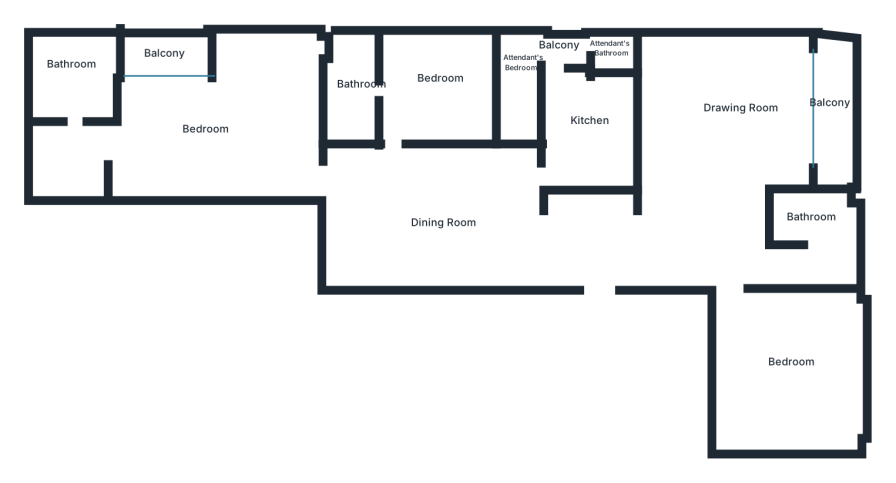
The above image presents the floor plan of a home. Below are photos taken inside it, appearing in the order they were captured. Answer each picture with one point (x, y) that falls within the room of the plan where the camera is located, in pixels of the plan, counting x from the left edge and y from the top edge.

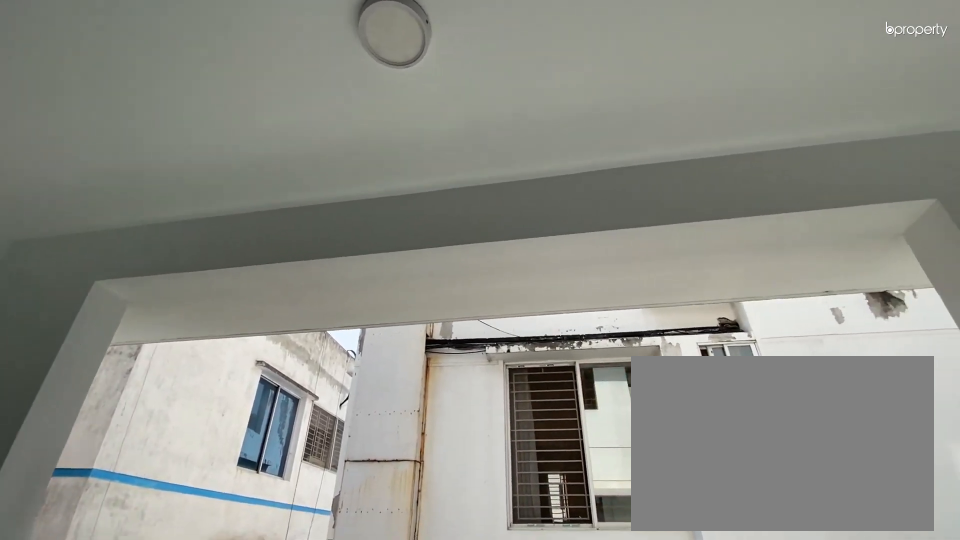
(828, 108)
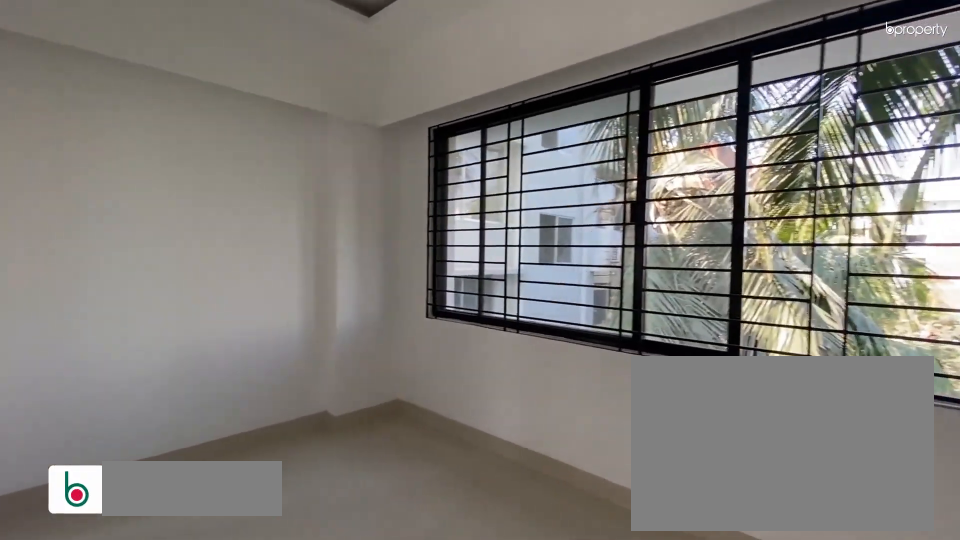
(785, 360)
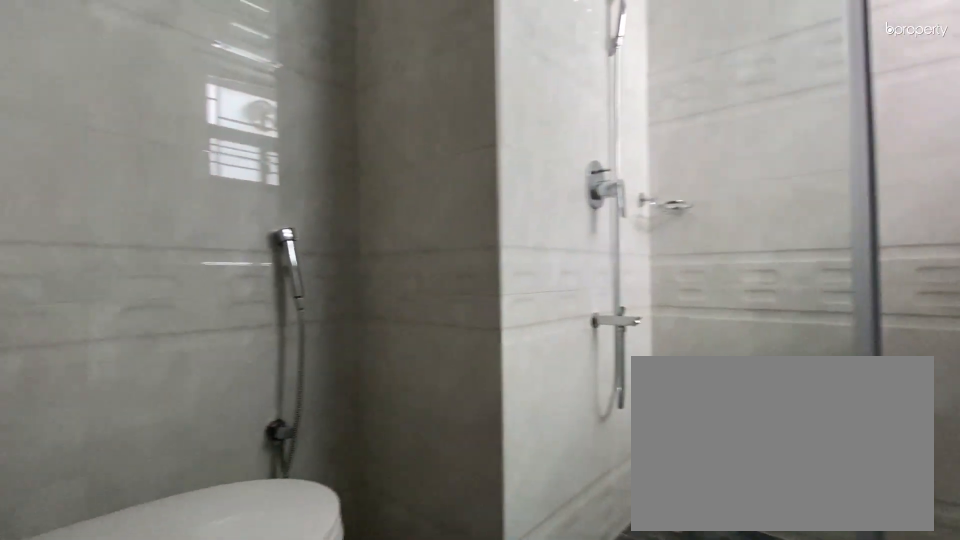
(822, 223)
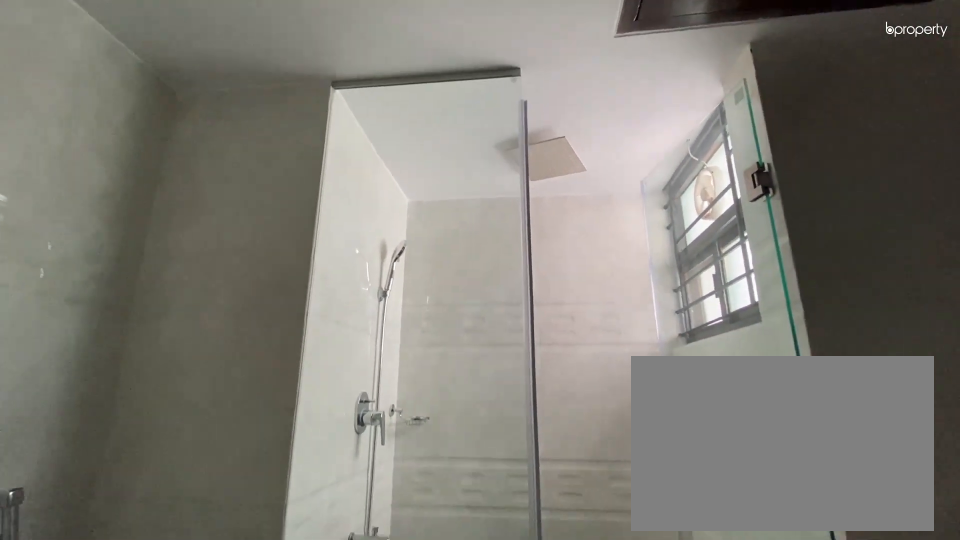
(822, 223)
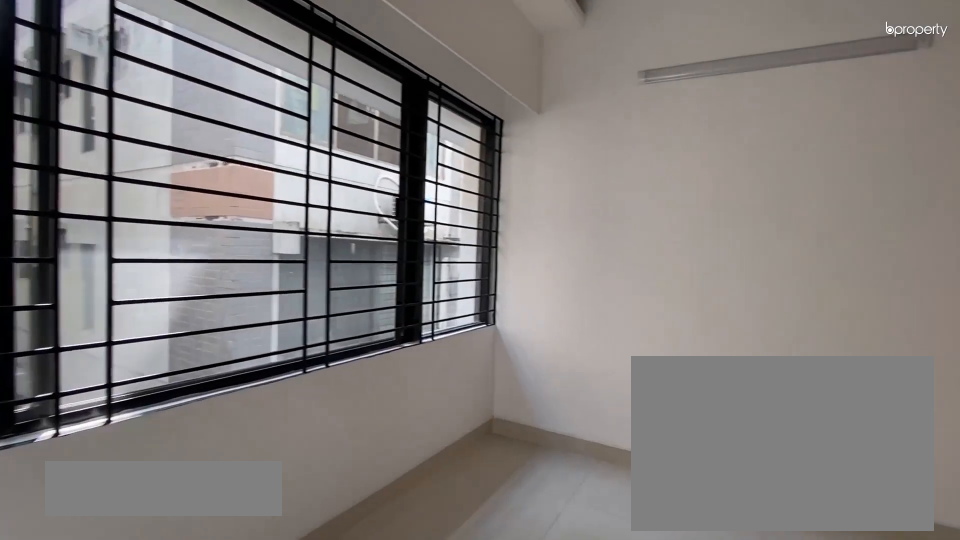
(430, 83)
